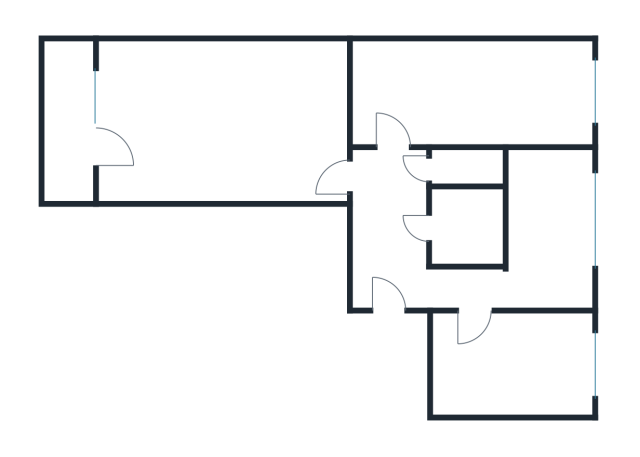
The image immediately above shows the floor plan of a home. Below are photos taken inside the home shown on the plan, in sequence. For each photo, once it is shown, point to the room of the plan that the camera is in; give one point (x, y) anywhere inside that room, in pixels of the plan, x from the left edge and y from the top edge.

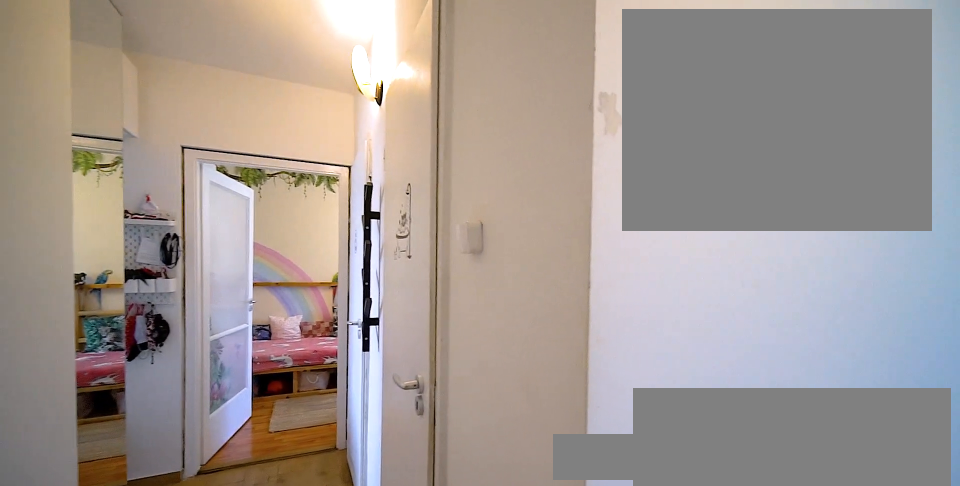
(383, 272)
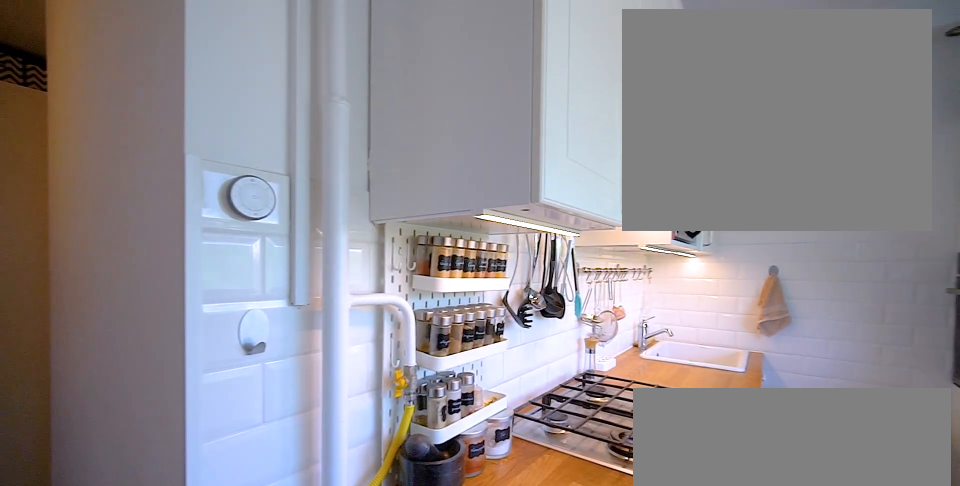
(552, 231)
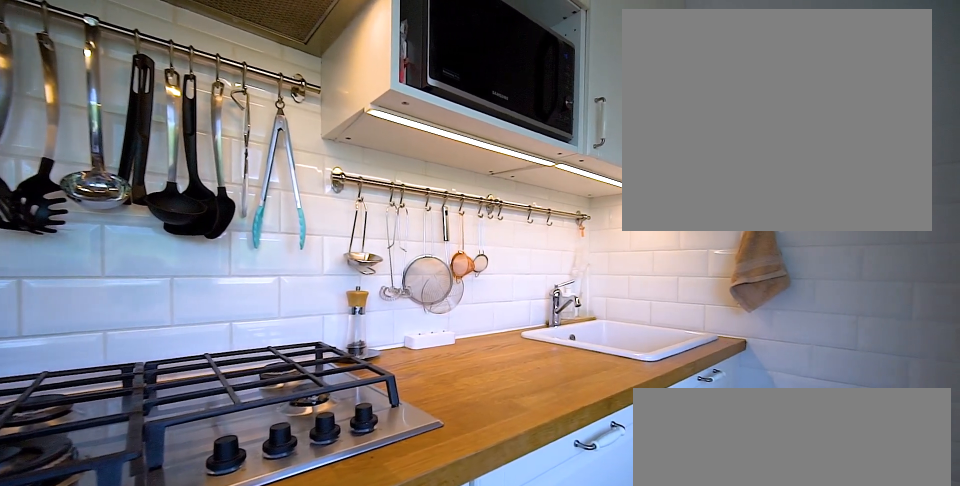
(552, 231)
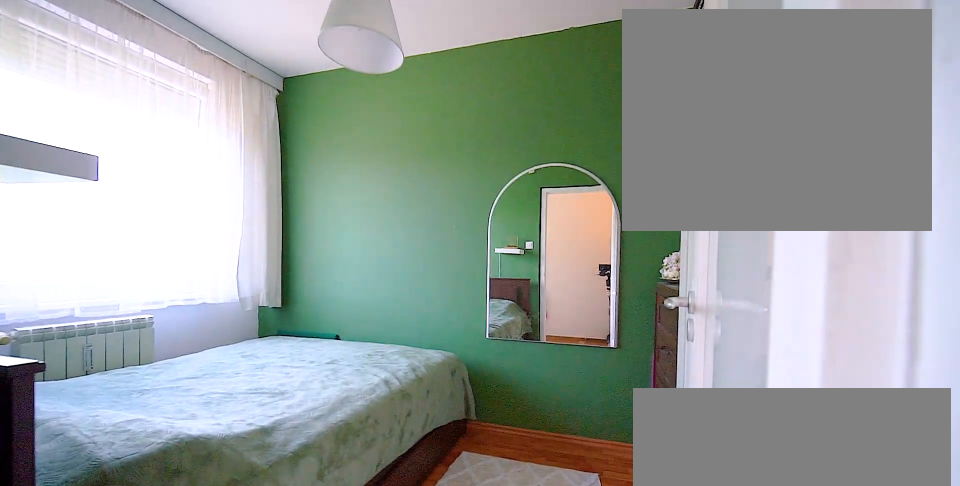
(514, 366)
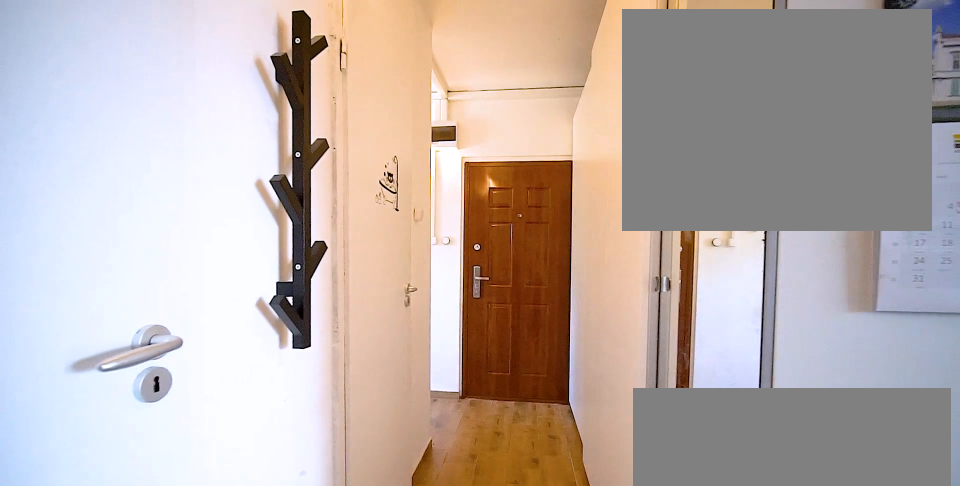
(383, 190)
